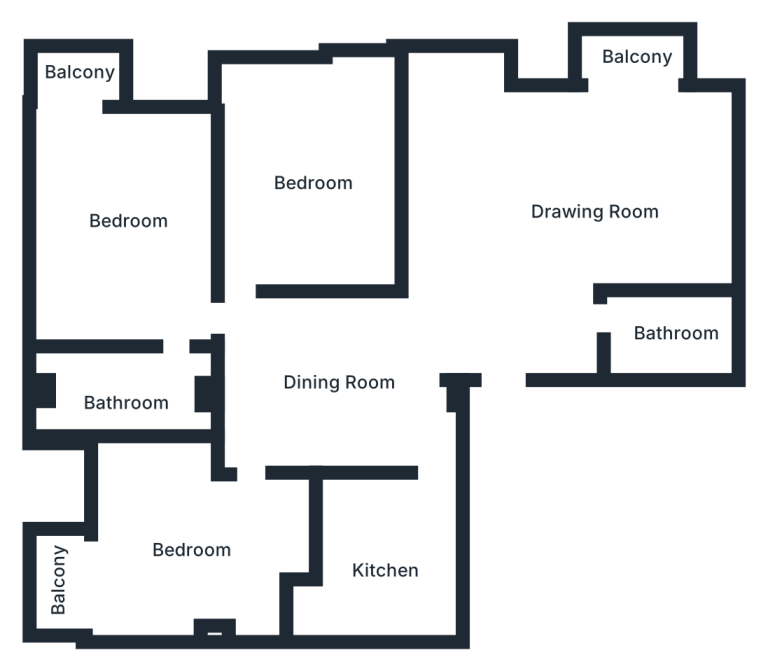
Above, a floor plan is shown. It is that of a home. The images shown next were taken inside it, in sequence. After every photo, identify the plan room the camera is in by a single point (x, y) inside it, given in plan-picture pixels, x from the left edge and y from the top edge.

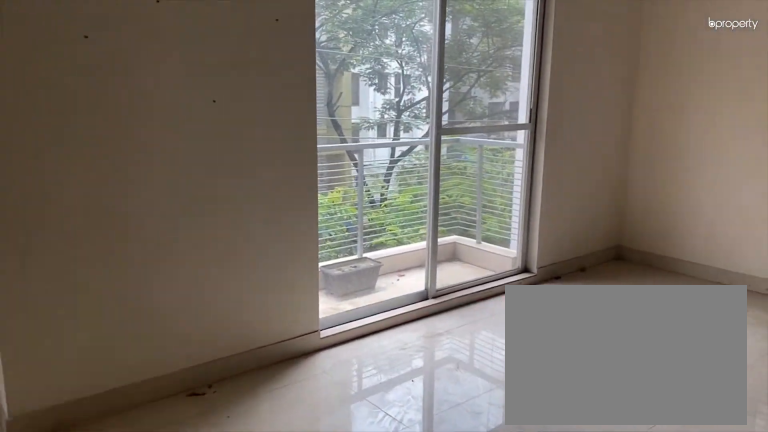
(590, 206)
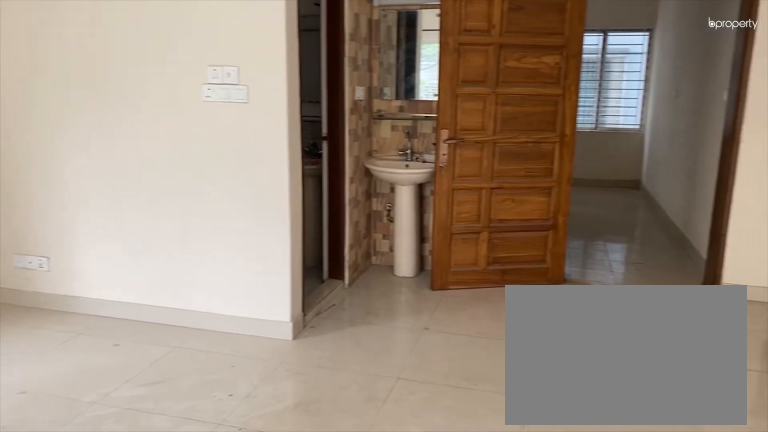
(590, 206)
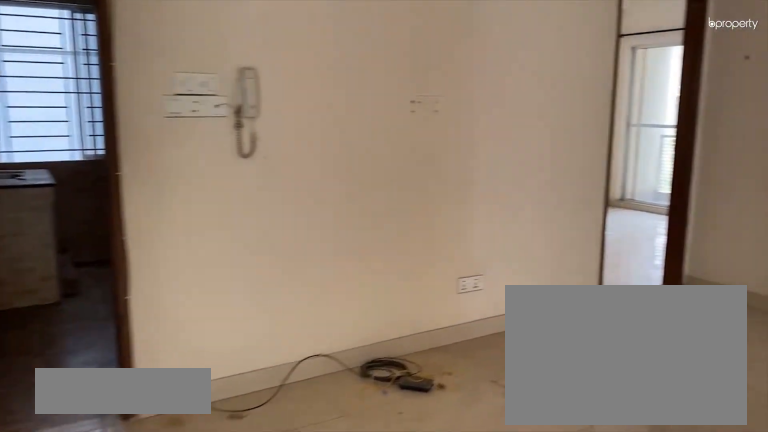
(343, 380)
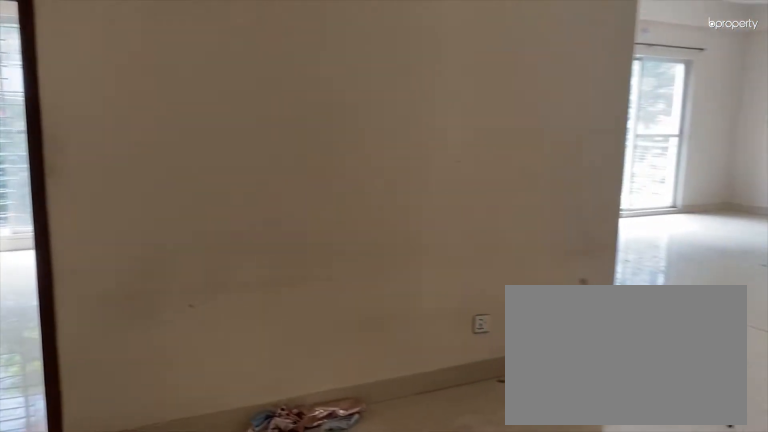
(343, 380)
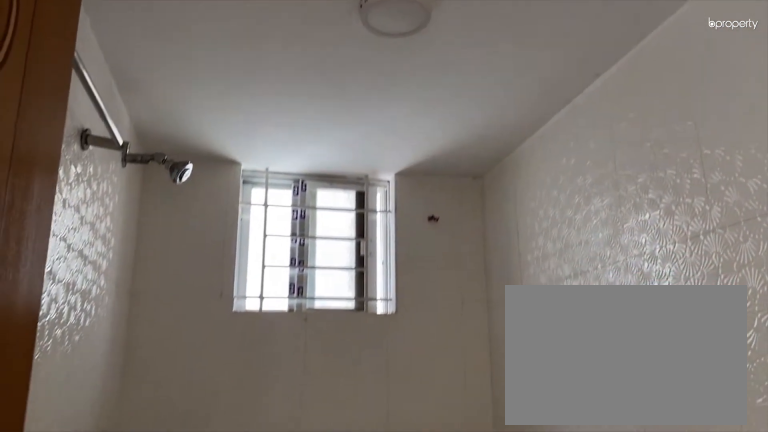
(673, 318)
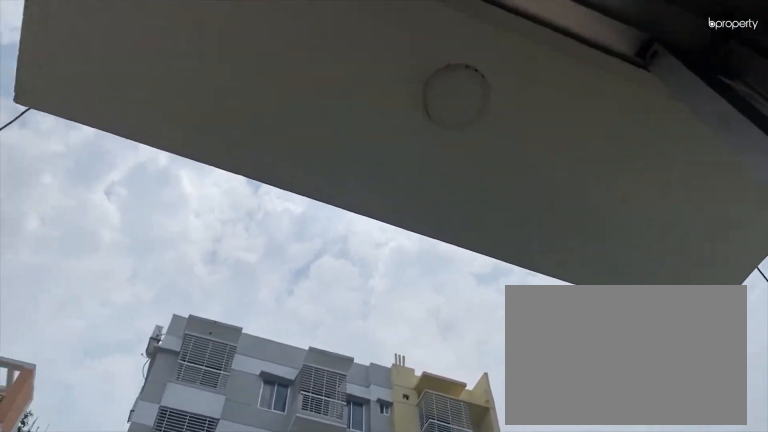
(630, 57)
